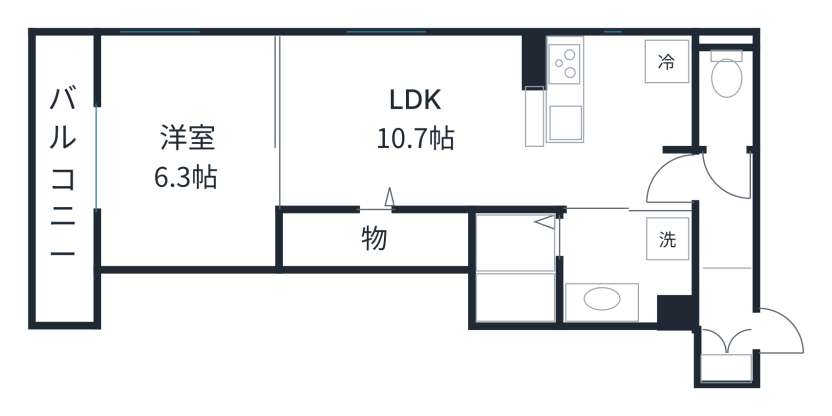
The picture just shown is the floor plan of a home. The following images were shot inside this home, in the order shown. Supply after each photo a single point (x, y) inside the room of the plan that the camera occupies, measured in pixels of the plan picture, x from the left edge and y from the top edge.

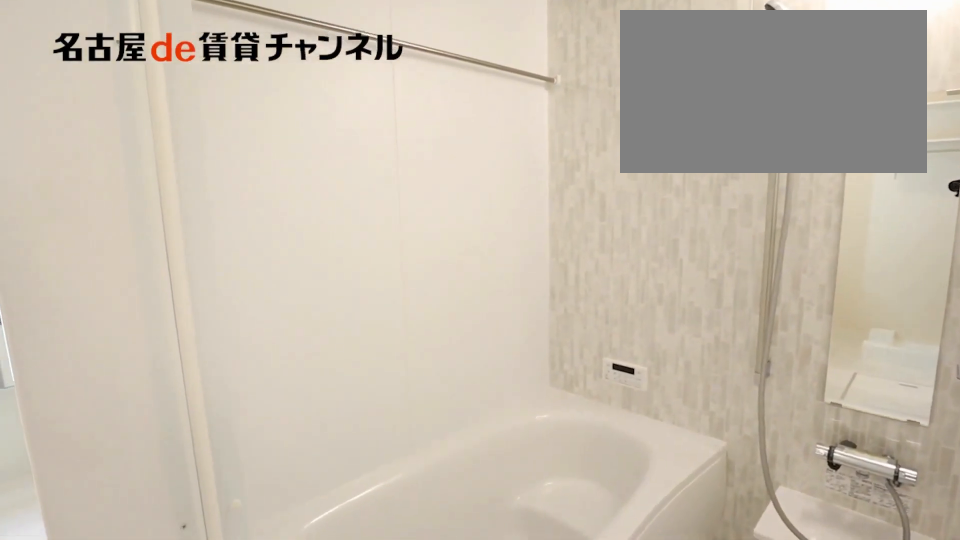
(515, 272)
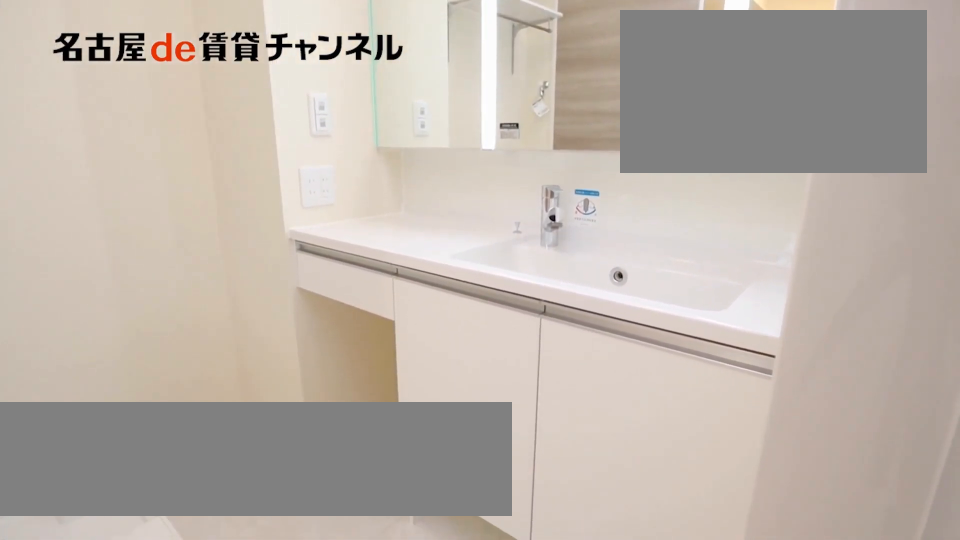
(628, 271)
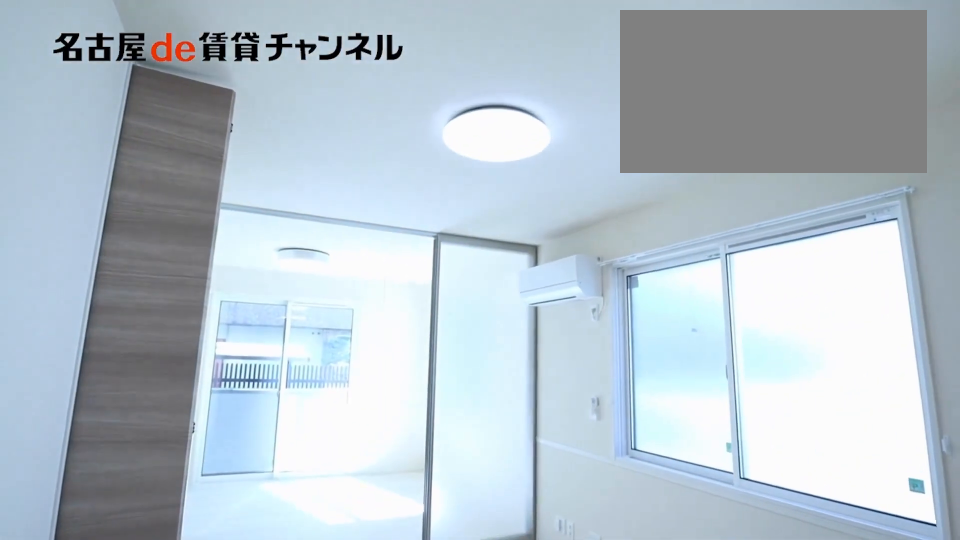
(401, 124)
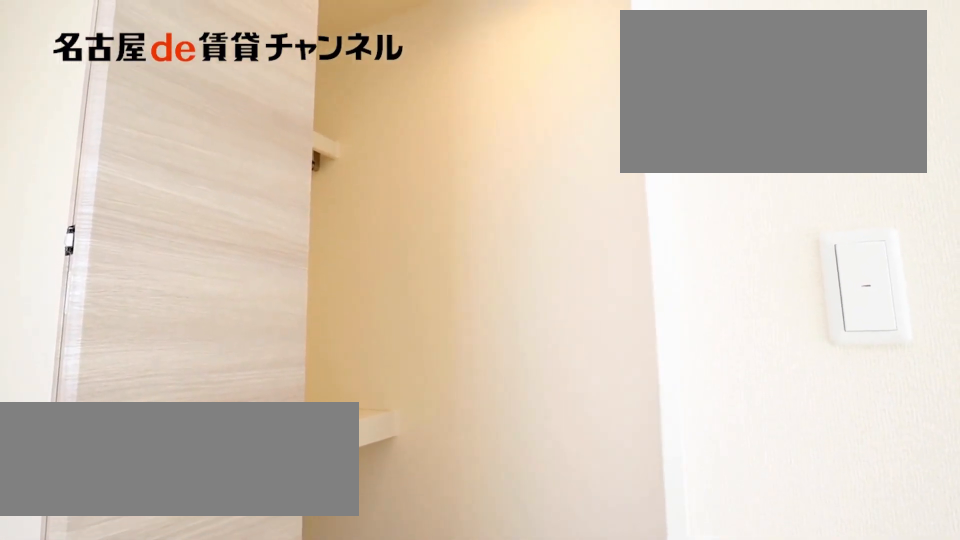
(375, 242)
